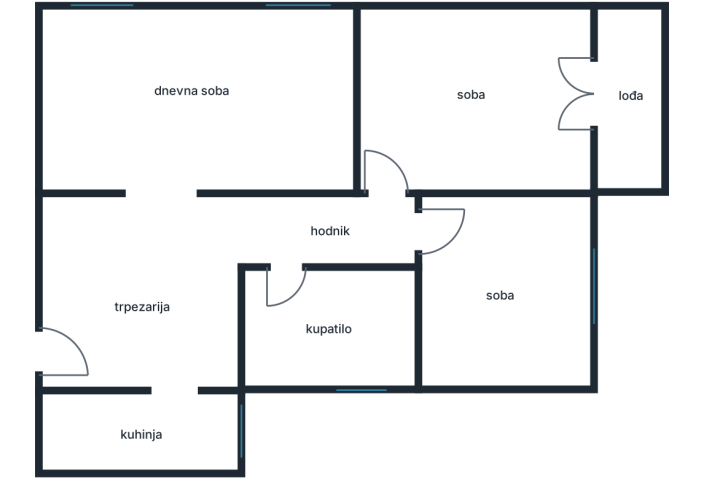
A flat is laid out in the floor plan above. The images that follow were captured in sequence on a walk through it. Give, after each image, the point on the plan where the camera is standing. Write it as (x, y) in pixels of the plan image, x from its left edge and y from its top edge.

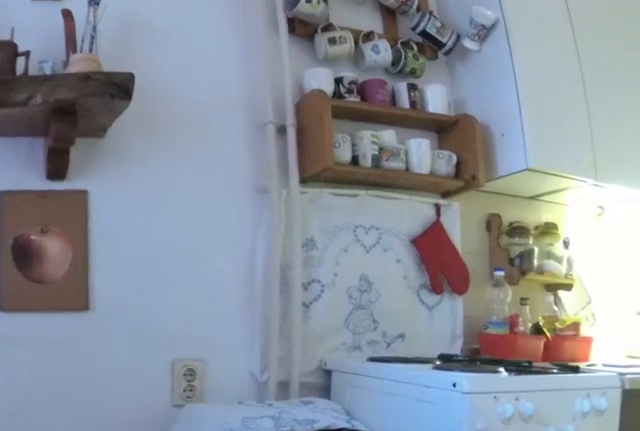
(176, 394)
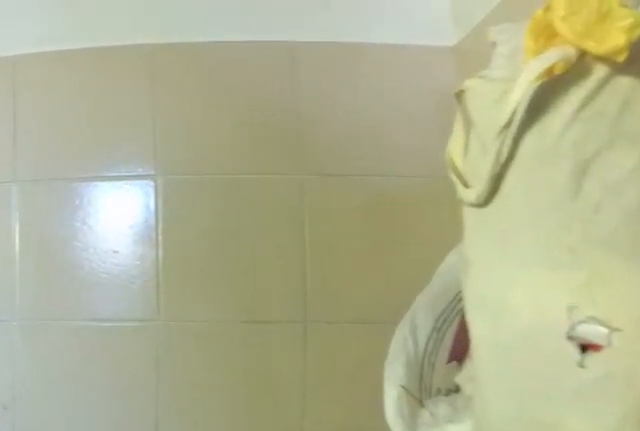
(95, 426)
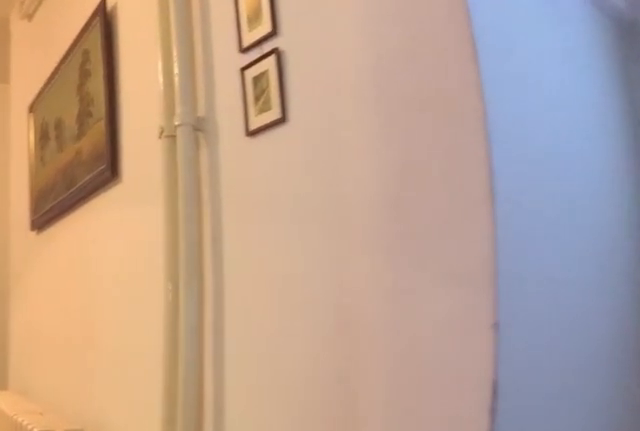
(174, 423)
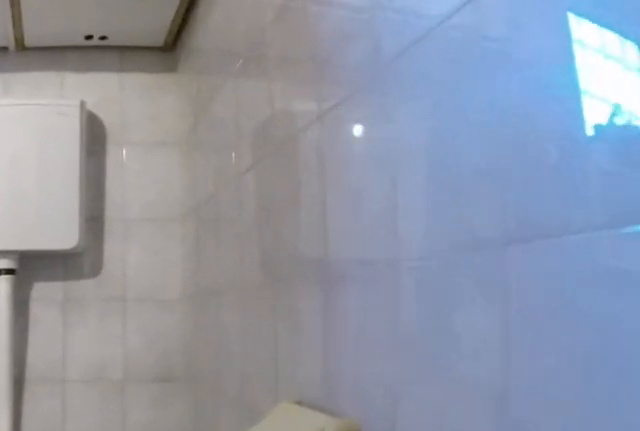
(291, 278)
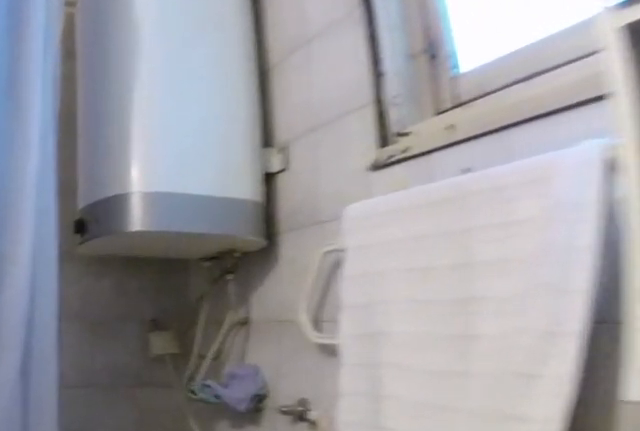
(314, 336)
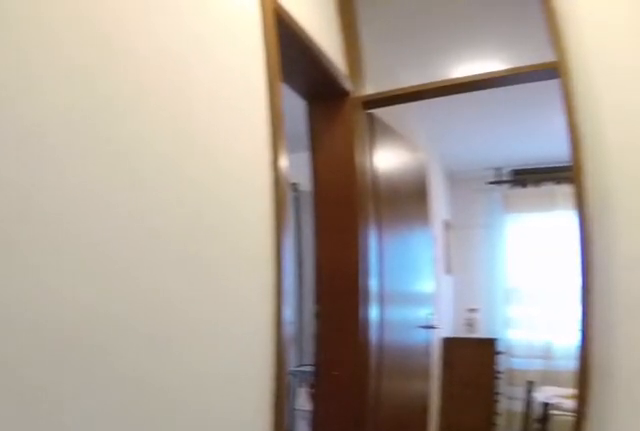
(280, 244)
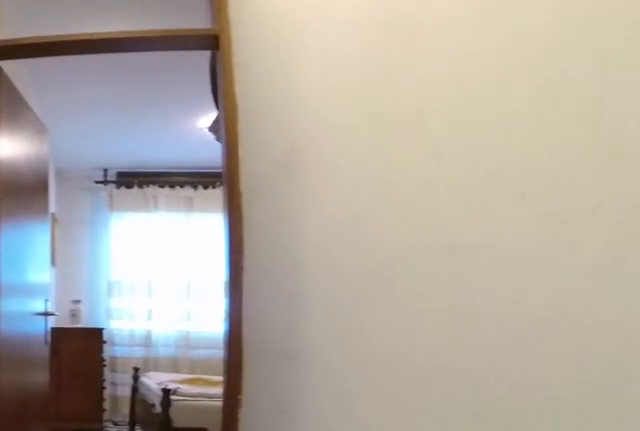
(303, 236)
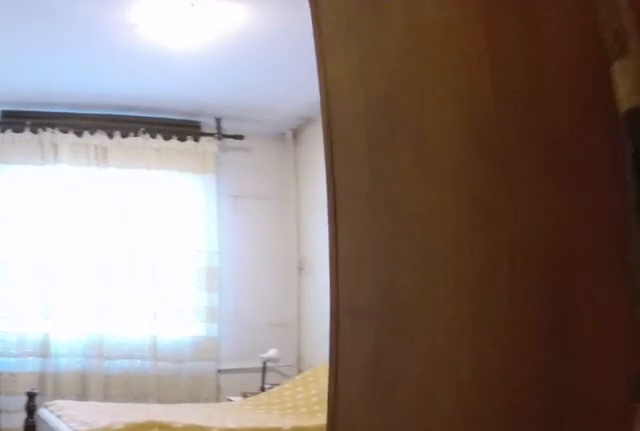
(363, 236)
